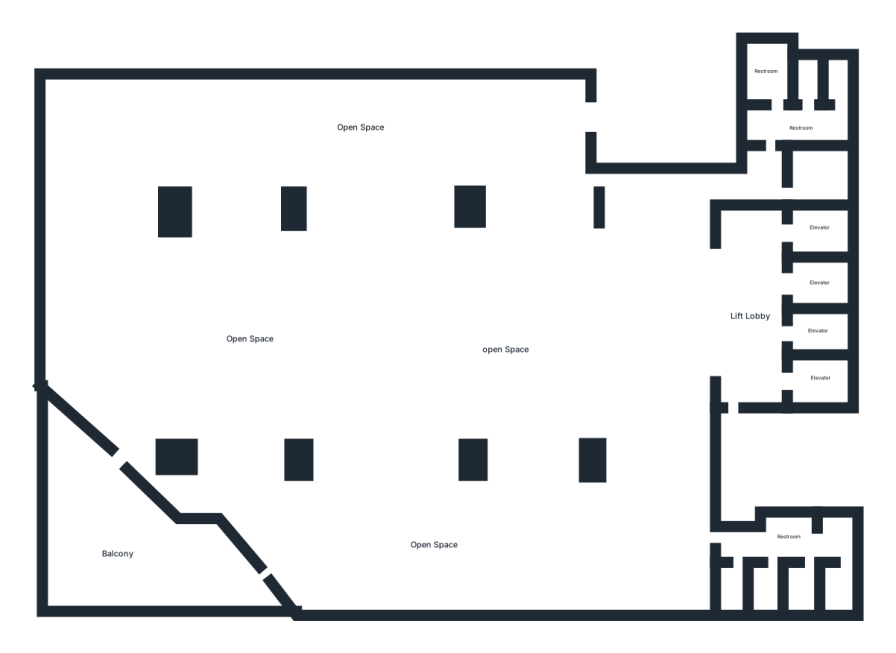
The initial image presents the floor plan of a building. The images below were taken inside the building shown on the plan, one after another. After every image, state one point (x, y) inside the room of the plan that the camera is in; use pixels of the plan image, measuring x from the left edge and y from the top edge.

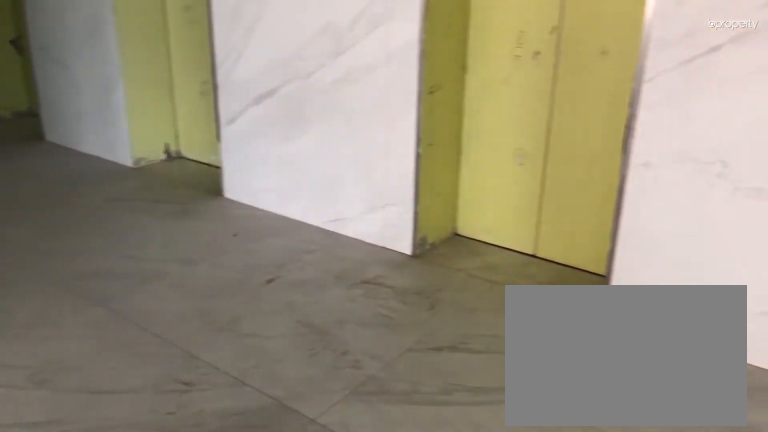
(750, 312)
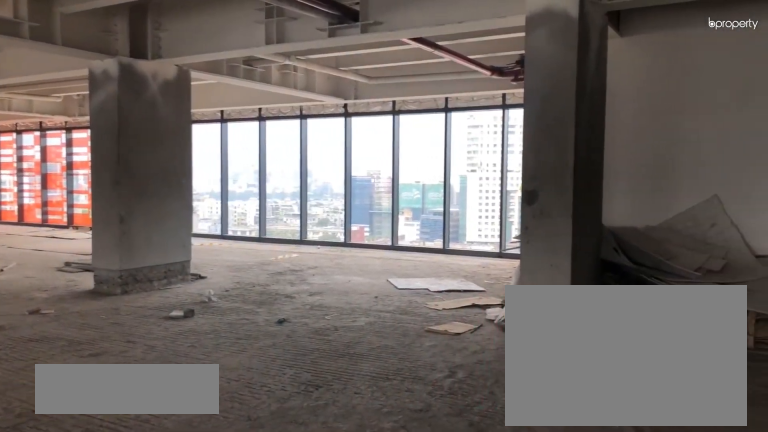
(412, 304)
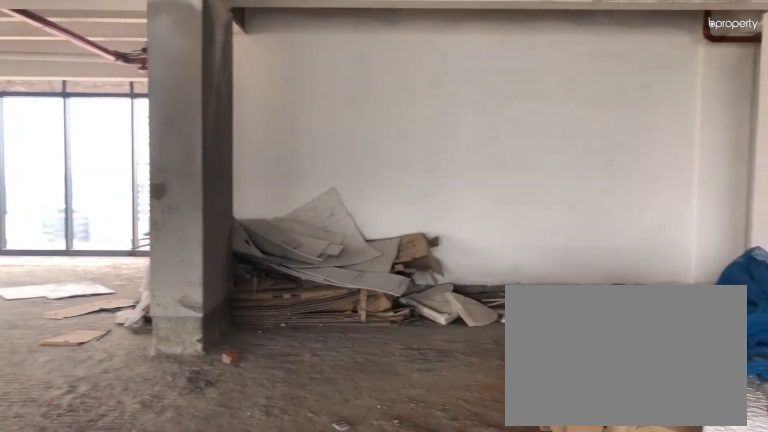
(575, 269)
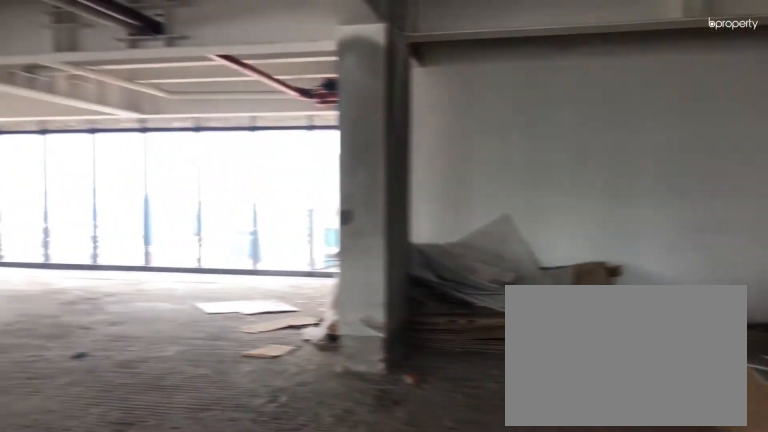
(575, 269)
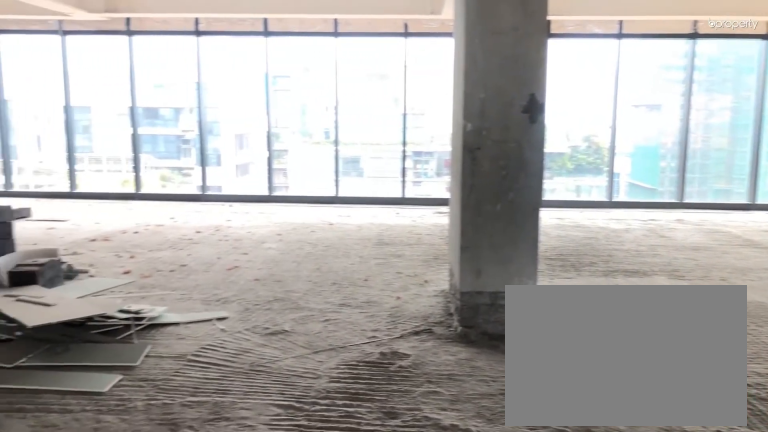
(432, 400)
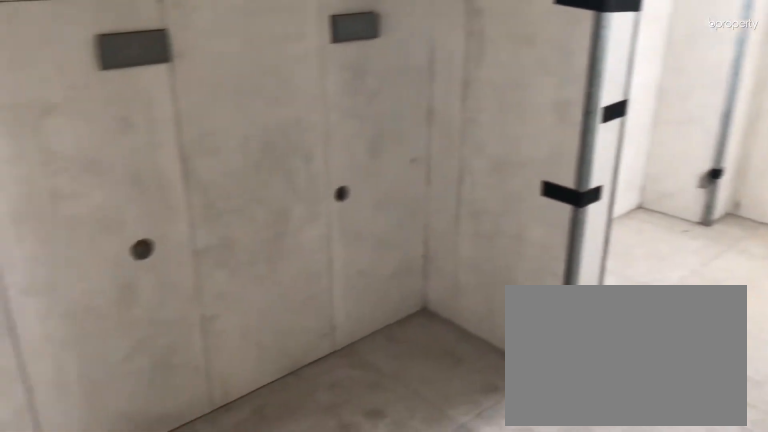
(787, 538)
